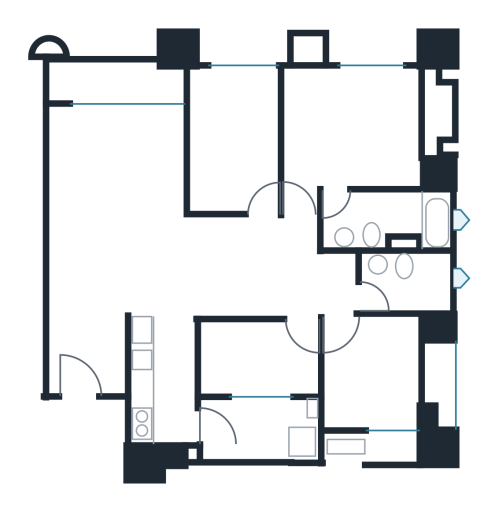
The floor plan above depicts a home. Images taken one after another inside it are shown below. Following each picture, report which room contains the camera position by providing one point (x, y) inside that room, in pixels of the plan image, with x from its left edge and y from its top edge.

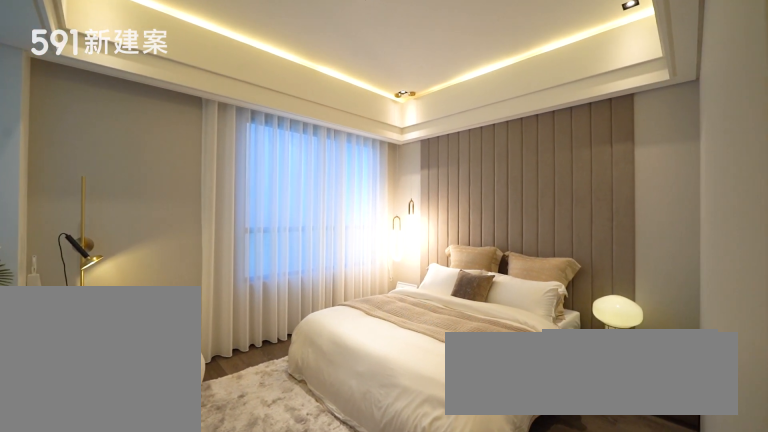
(353, 130)
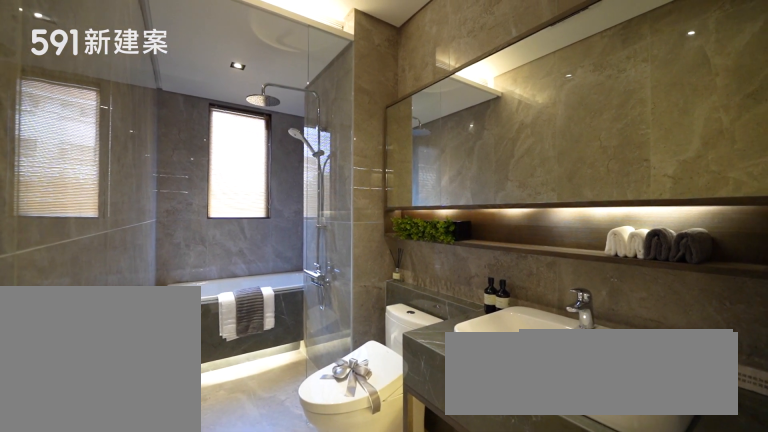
(395, 219)
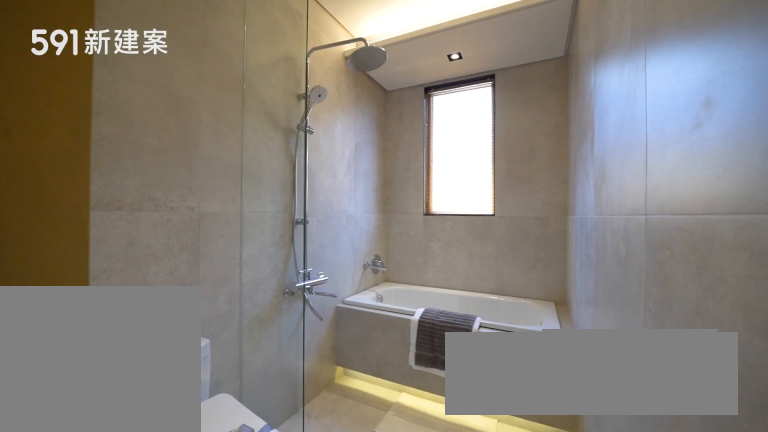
(411, 280)
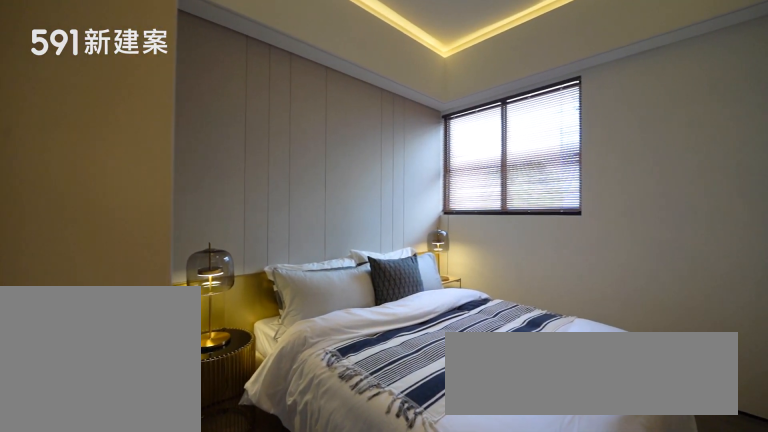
(371, 376)
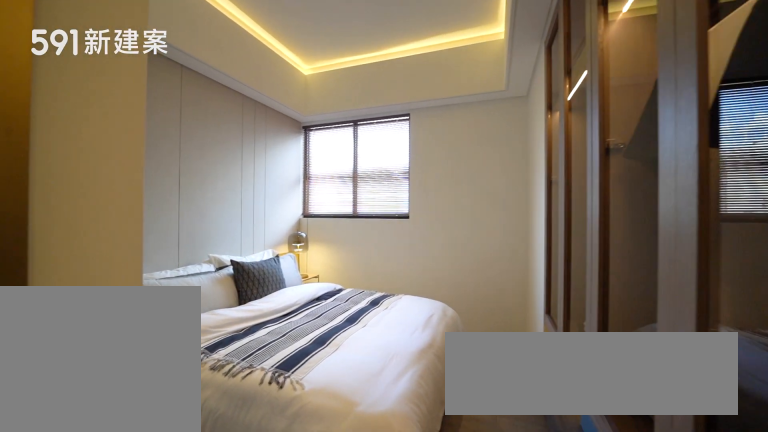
(371, 376)
